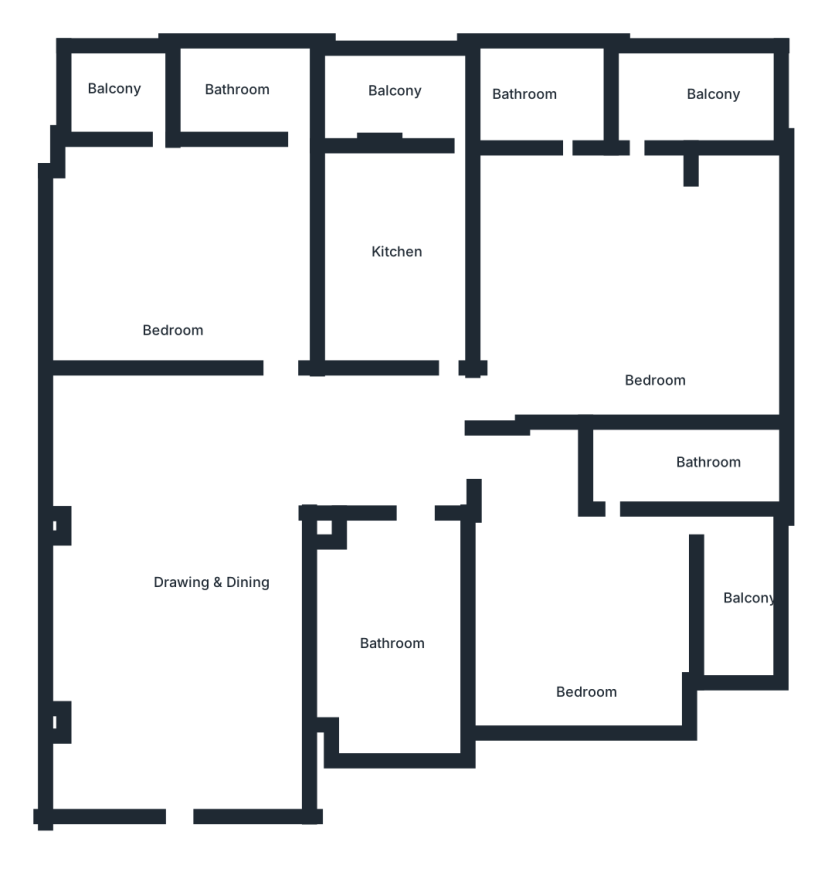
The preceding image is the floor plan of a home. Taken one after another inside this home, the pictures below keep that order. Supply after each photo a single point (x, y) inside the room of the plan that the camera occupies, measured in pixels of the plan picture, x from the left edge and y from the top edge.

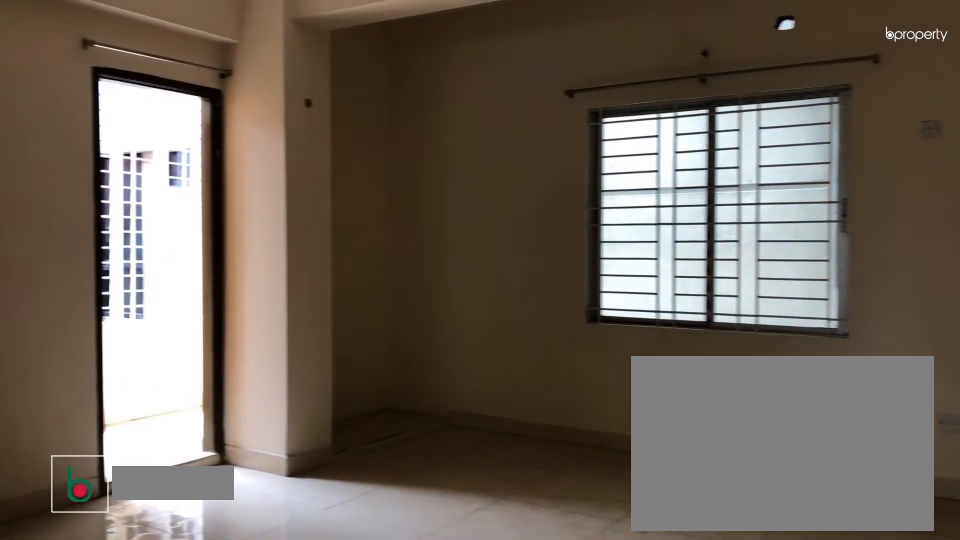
(654, 315)
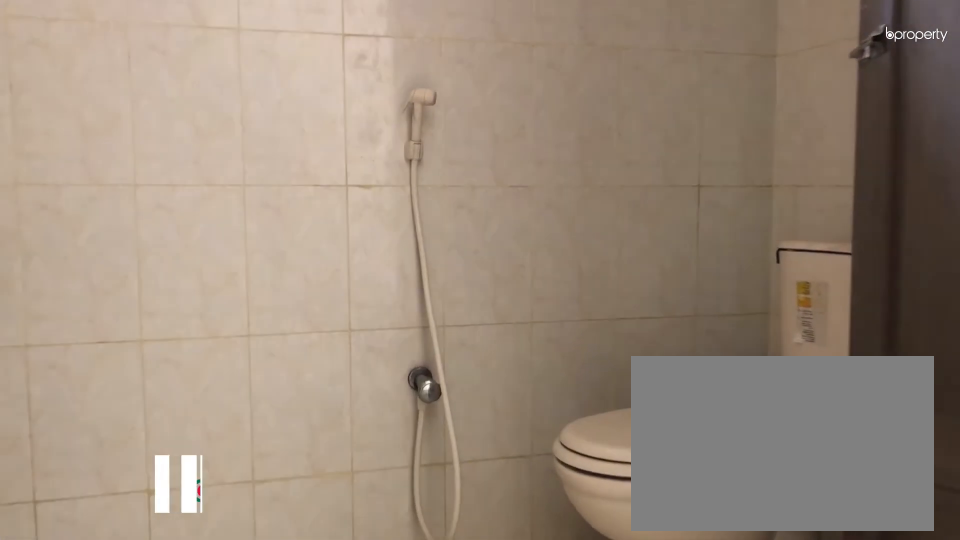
(545, 89)
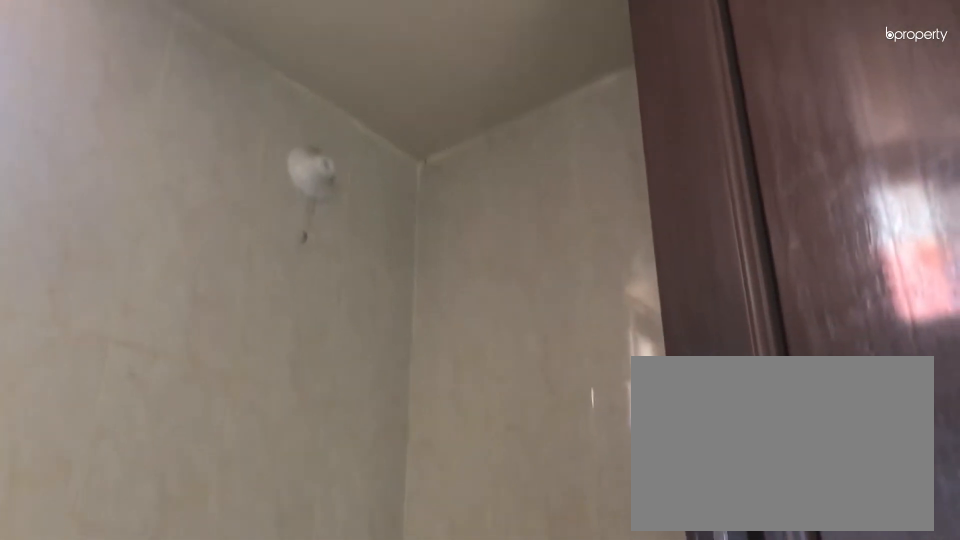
(545, 89)
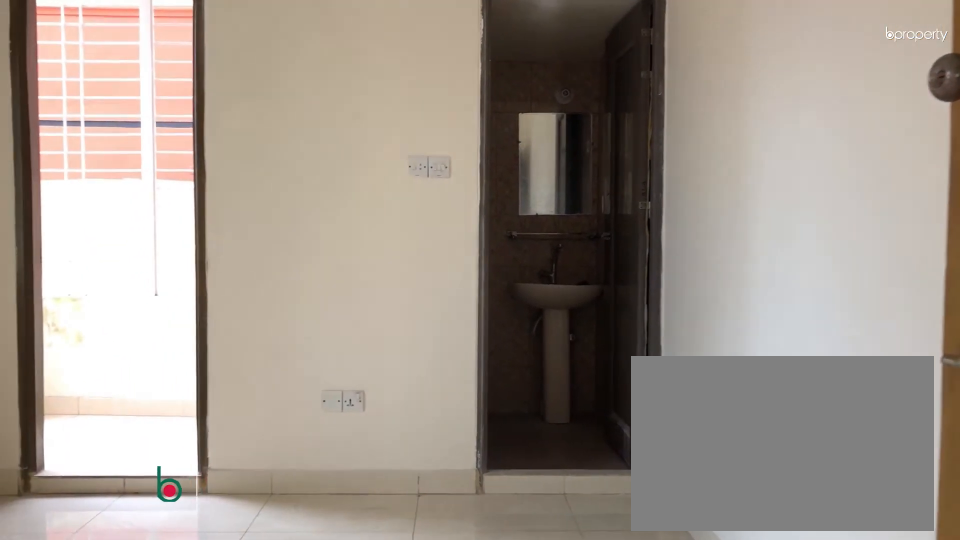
(185, 266)
